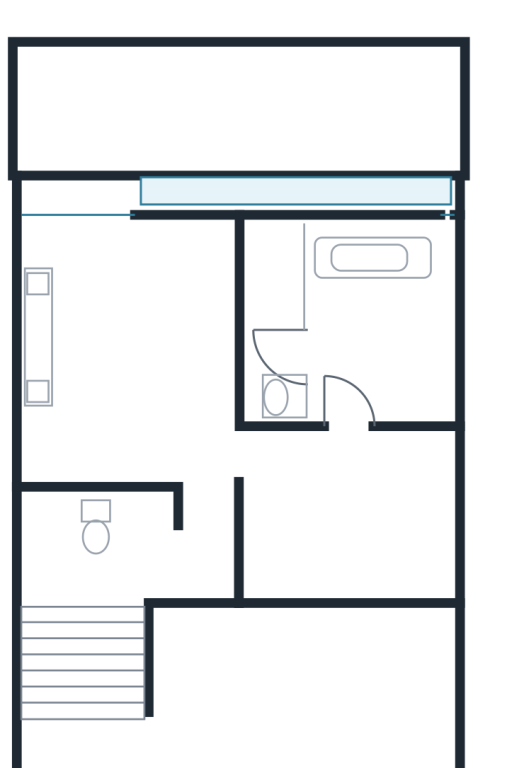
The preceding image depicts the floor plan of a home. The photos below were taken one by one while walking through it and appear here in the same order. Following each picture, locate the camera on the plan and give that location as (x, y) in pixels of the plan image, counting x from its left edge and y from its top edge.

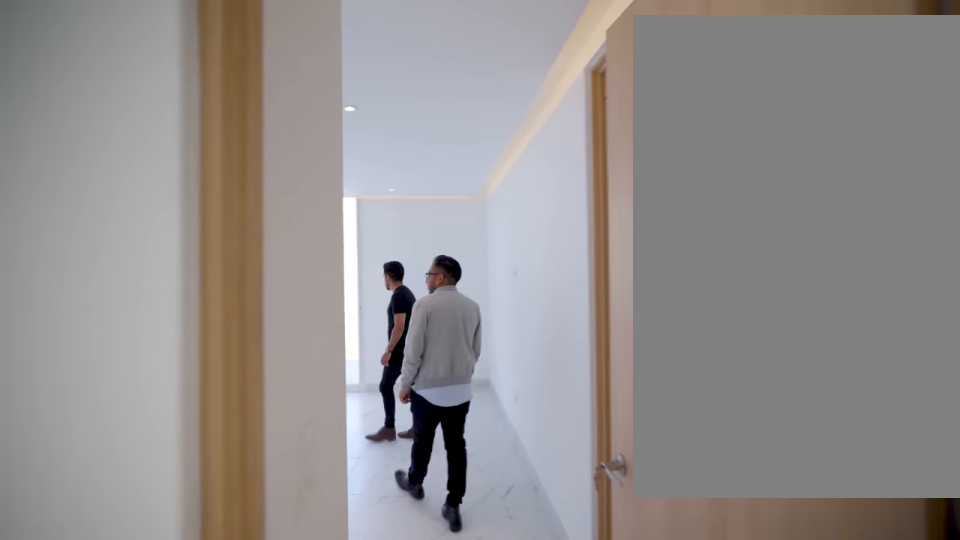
(151, 576)
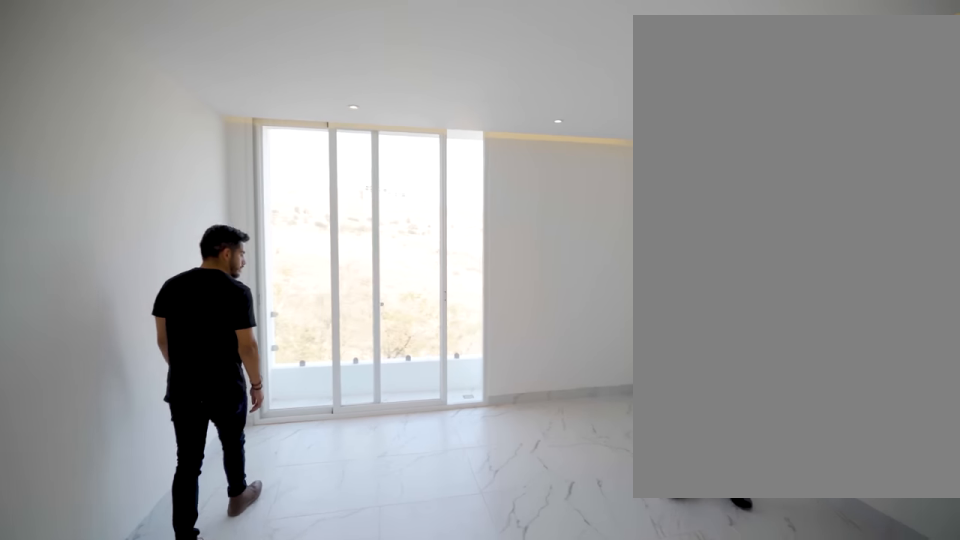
(204, 462)
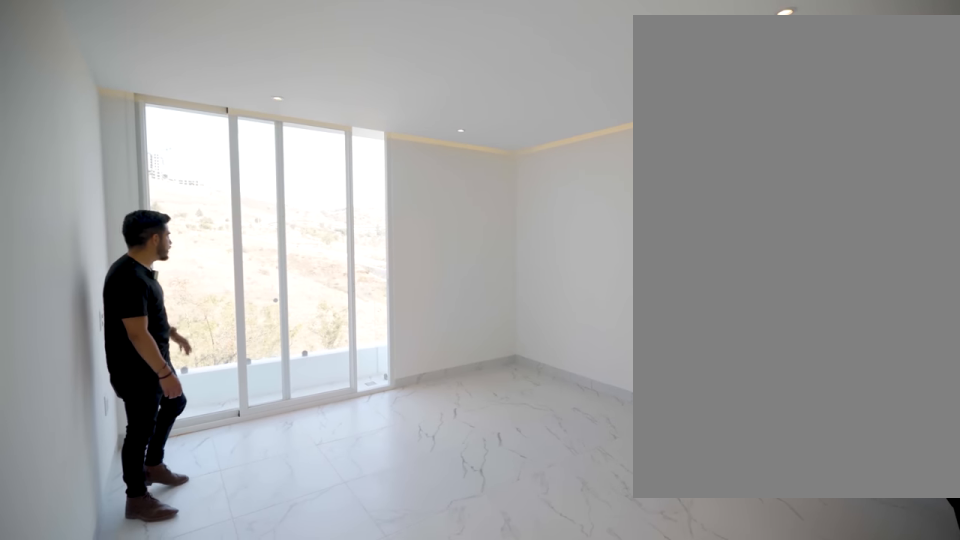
(81, 458)
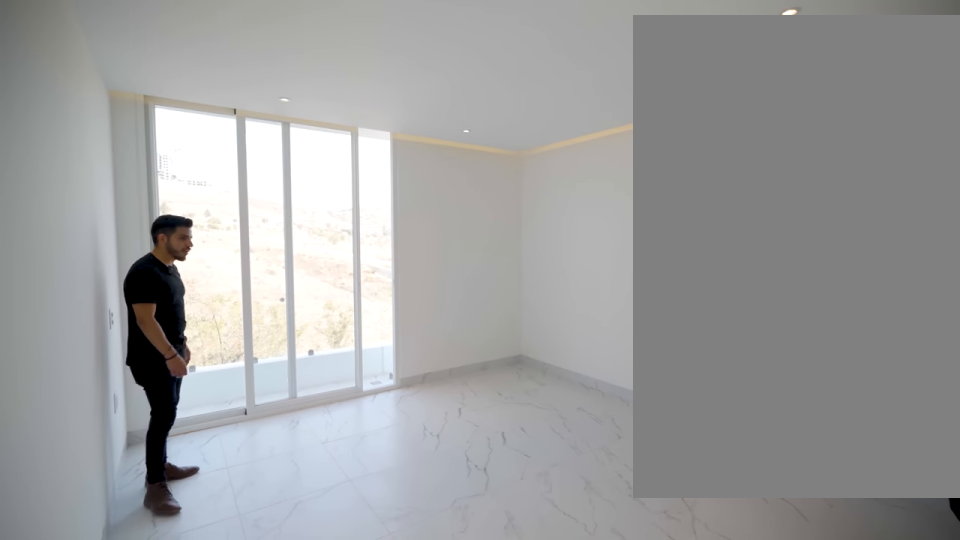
(81, 458)
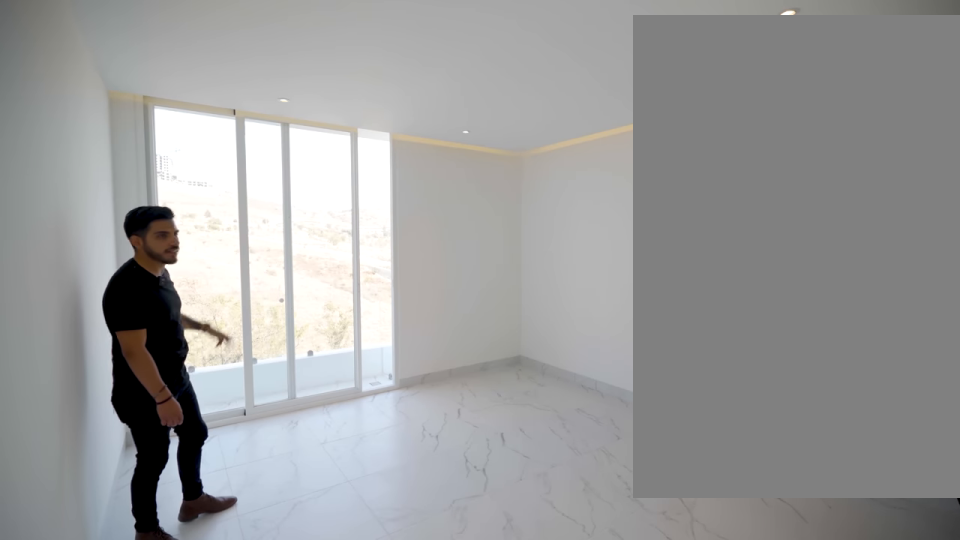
(78, 457)
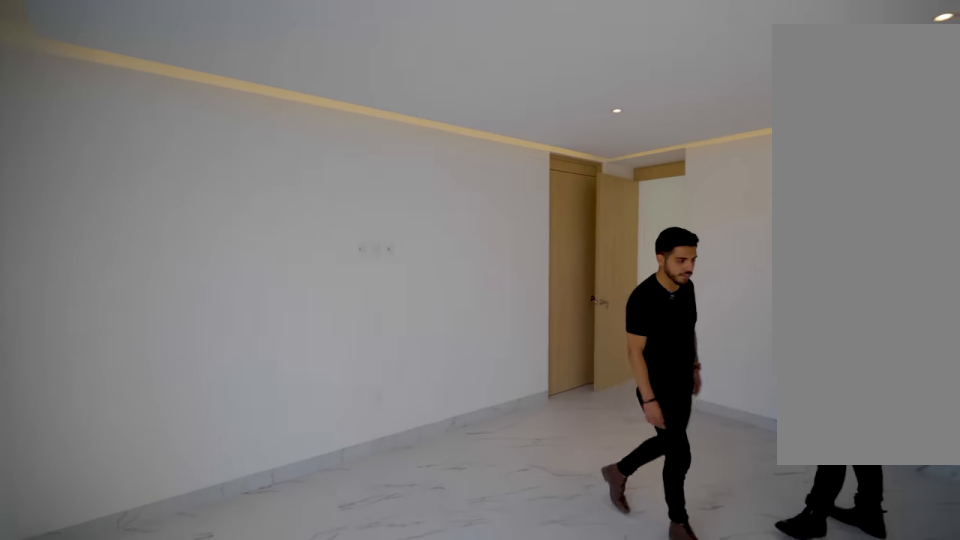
(66, 311)
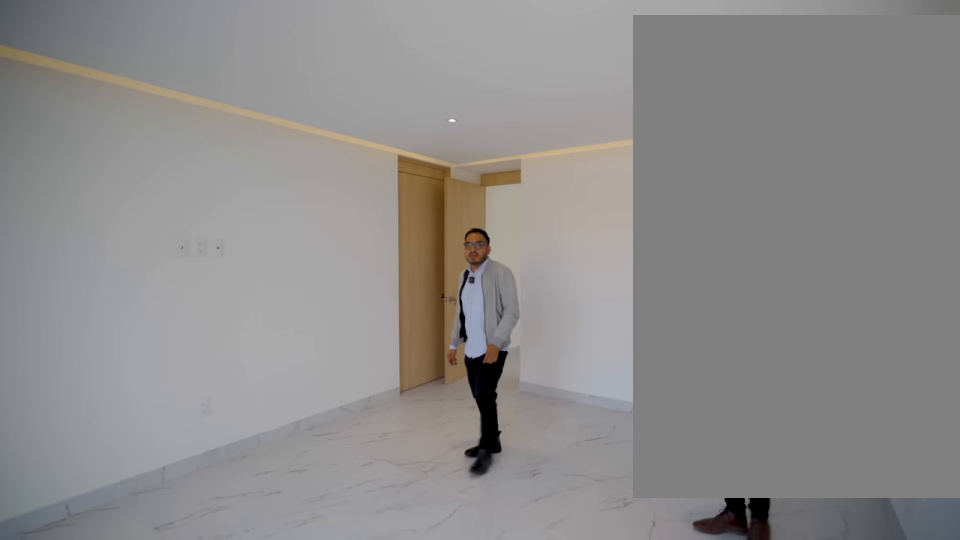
(70, 308)
